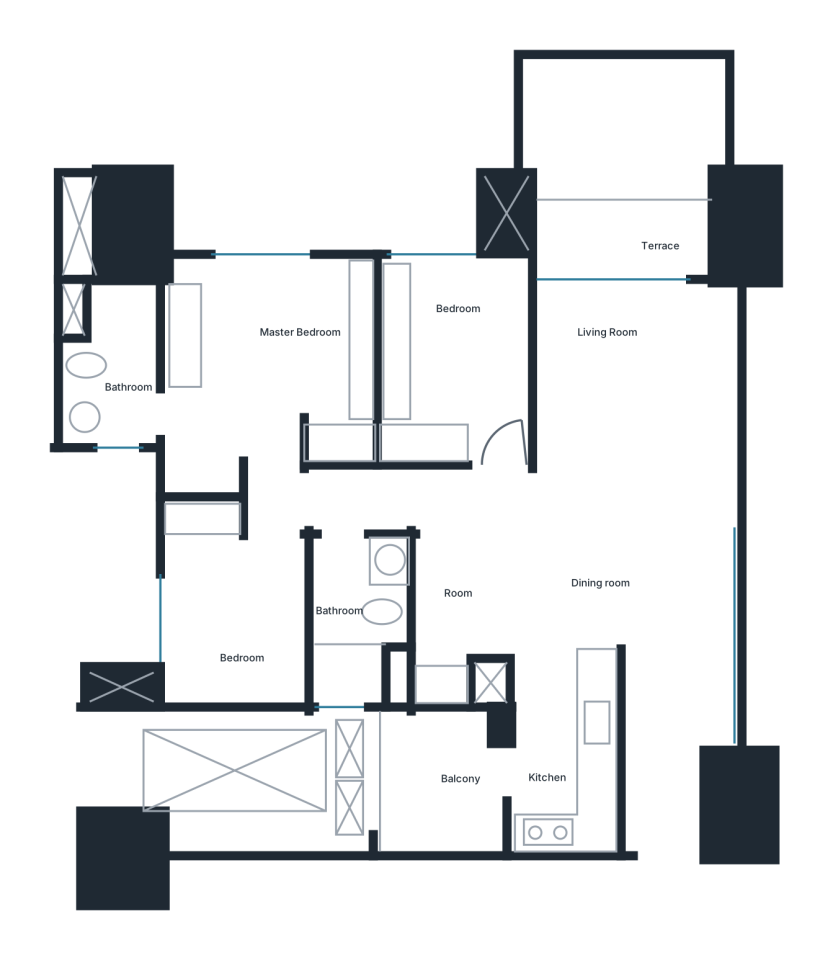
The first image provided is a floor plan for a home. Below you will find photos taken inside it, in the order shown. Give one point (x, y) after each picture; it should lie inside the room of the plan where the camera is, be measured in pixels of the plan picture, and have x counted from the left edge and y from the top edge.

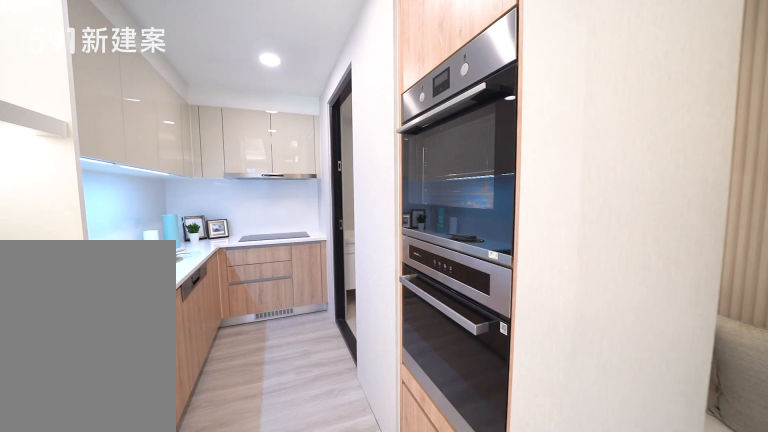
(567, 750)
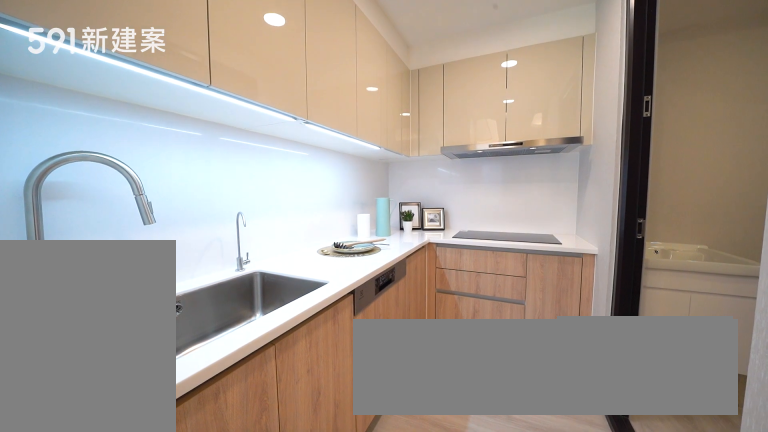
(567, 750)
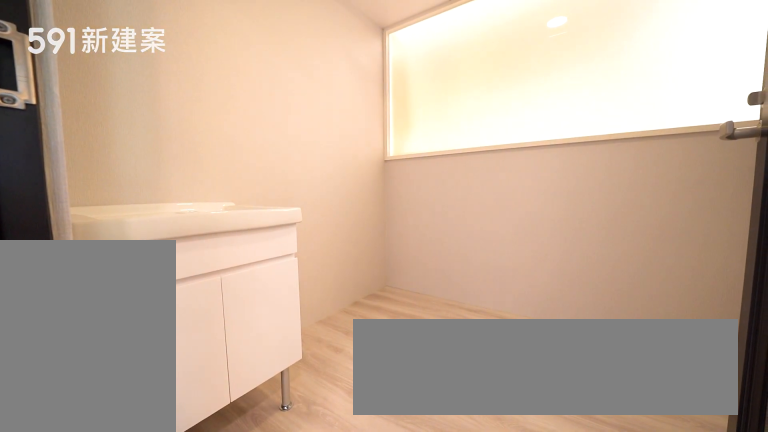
(442, 781)
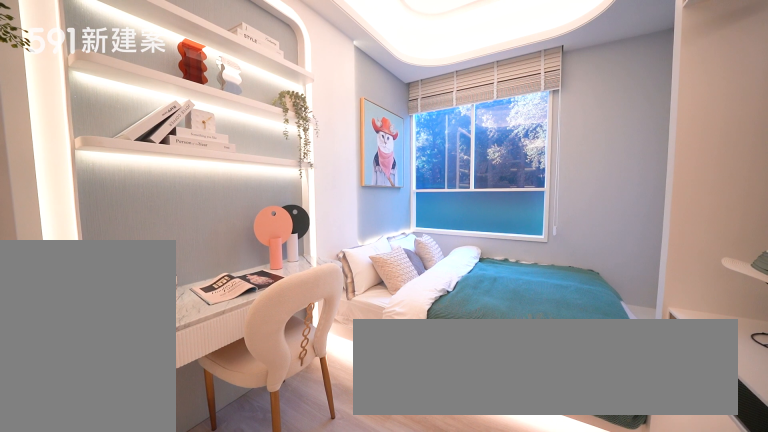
(450, 355)
